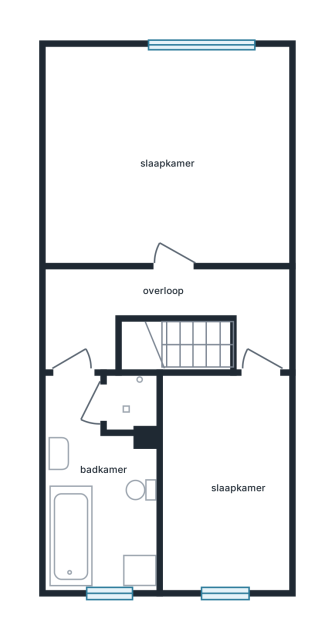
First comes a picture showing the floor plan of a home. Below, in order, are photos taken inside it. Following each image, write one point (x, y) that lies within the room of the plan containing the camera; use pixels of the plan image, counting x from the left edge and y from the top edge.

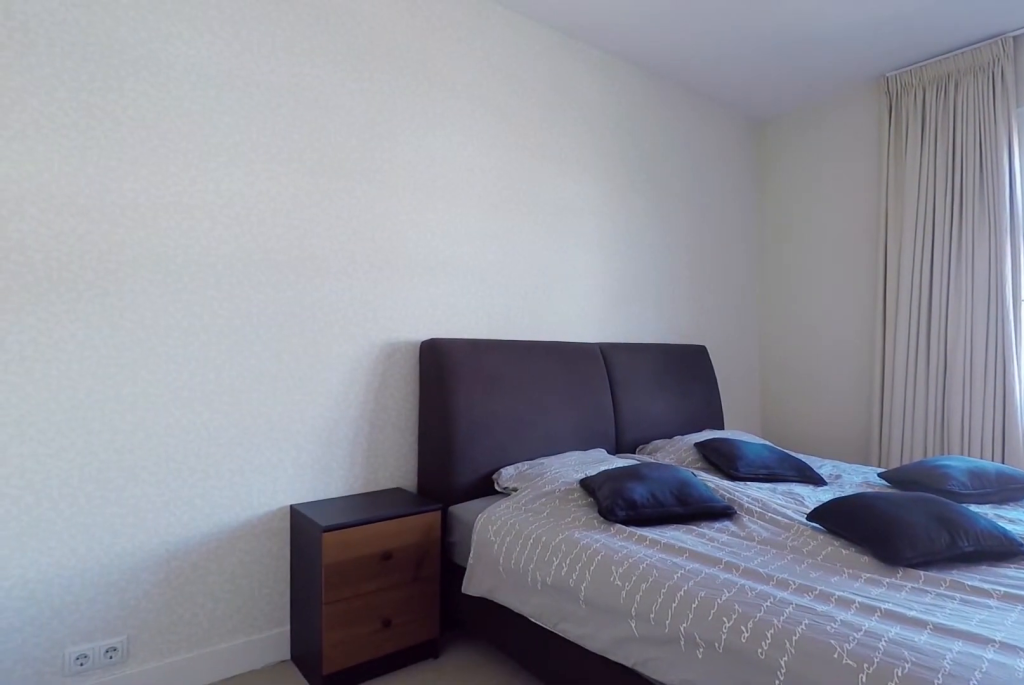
(153, 156)
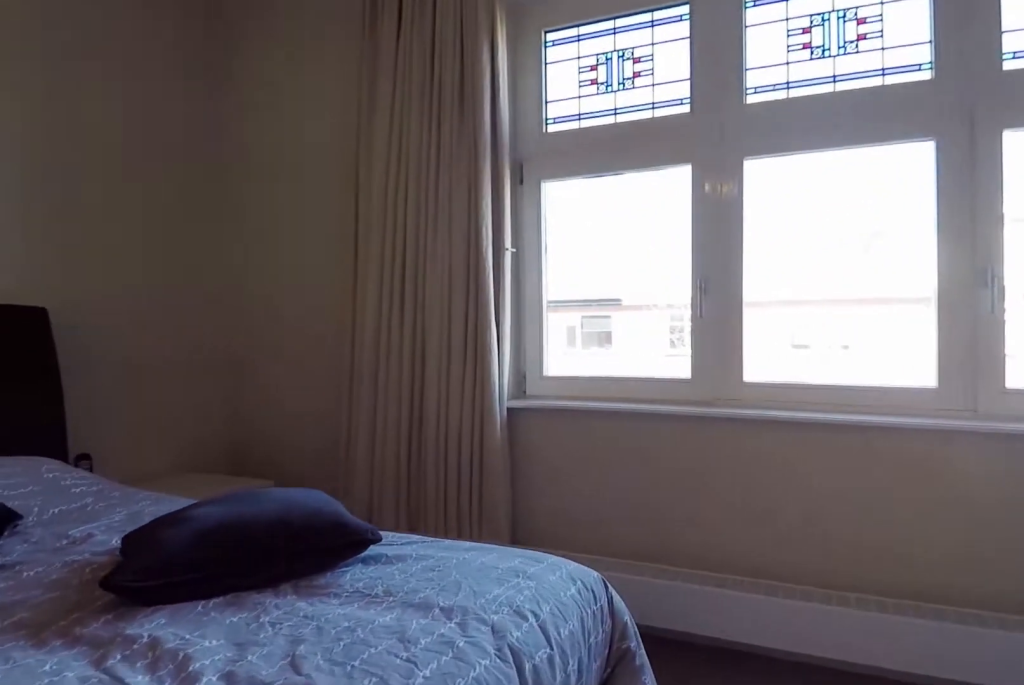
(153, 156)
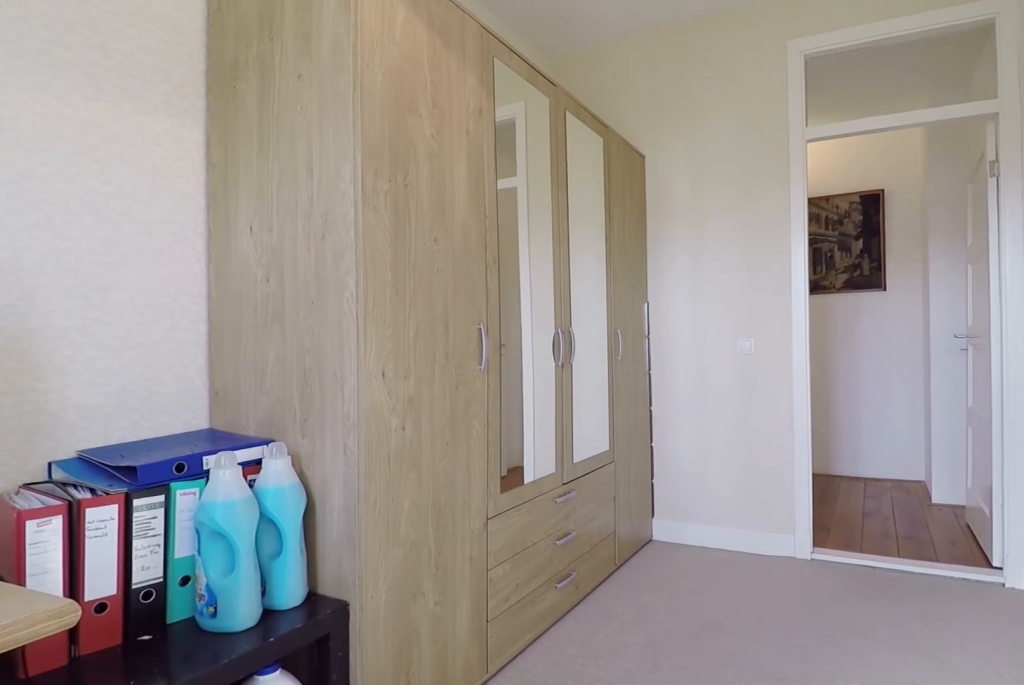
(225, 480)
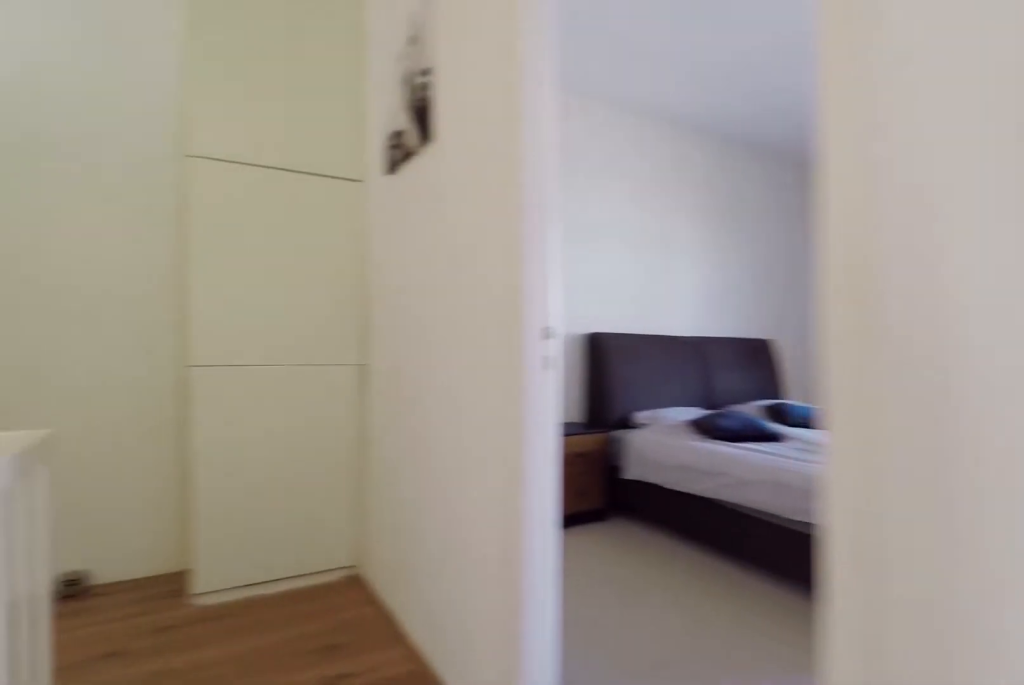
(163, 309)
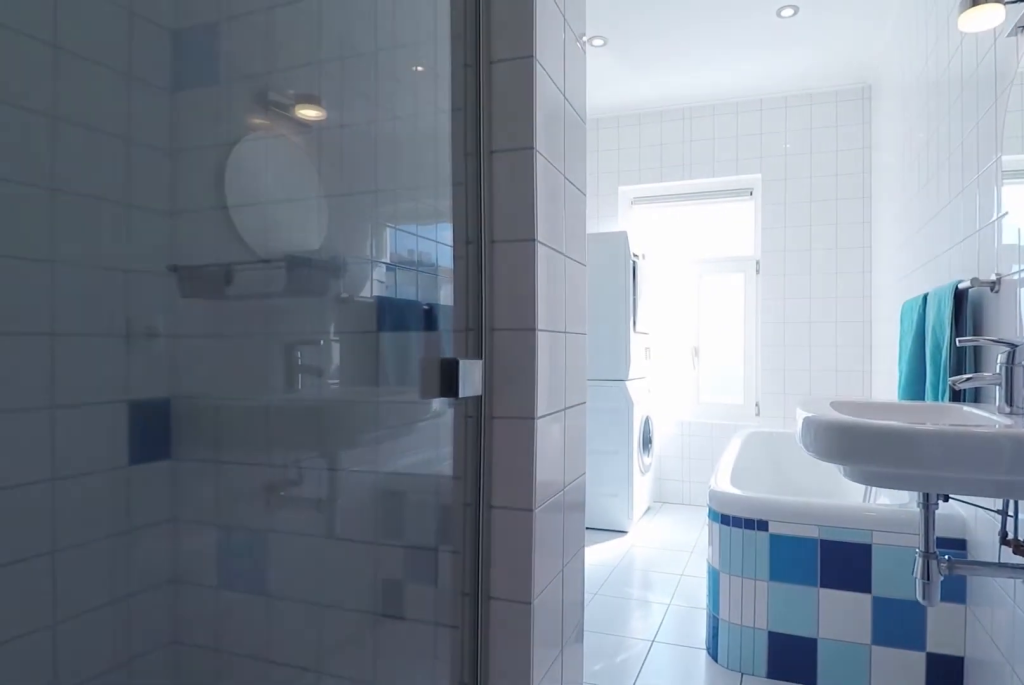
(86, 529)
